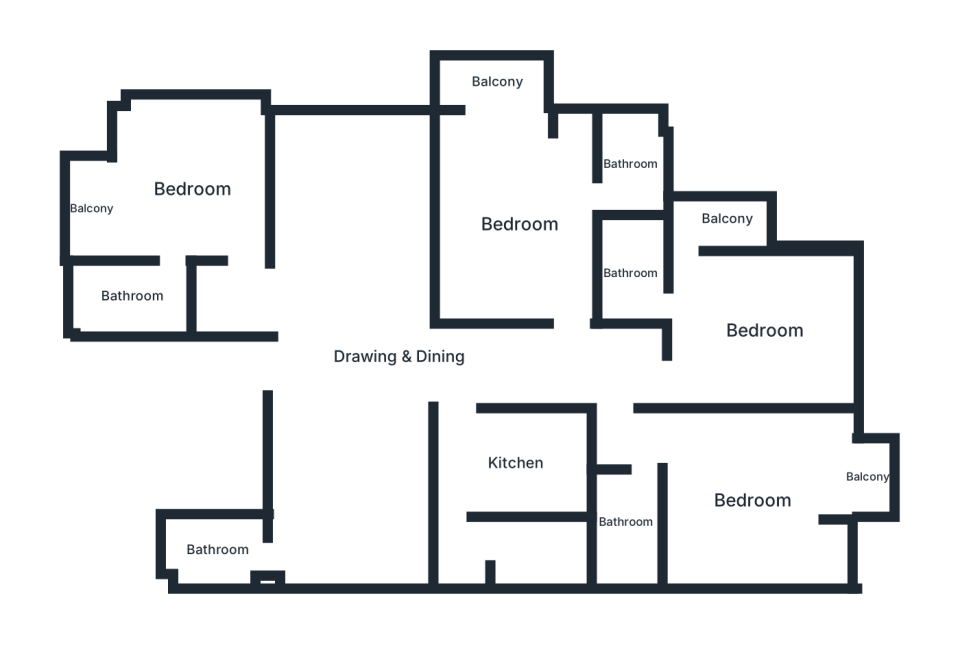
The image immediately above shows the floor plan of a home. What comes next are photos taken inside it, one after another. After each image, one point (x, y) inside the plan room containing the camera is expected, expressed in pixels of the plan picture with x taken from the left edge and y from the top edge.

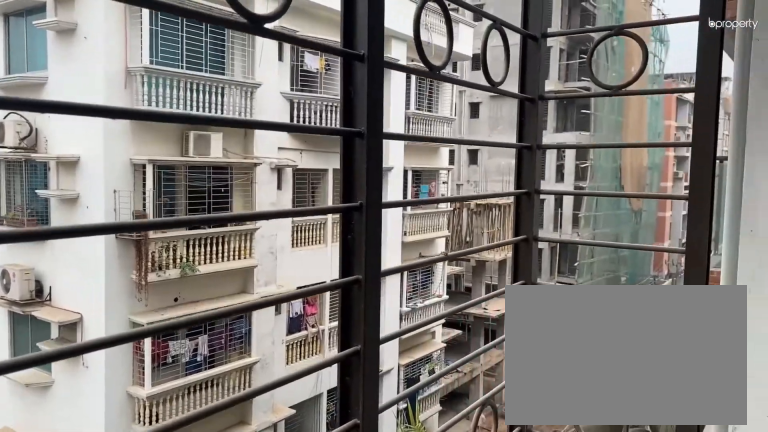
(868, 477)
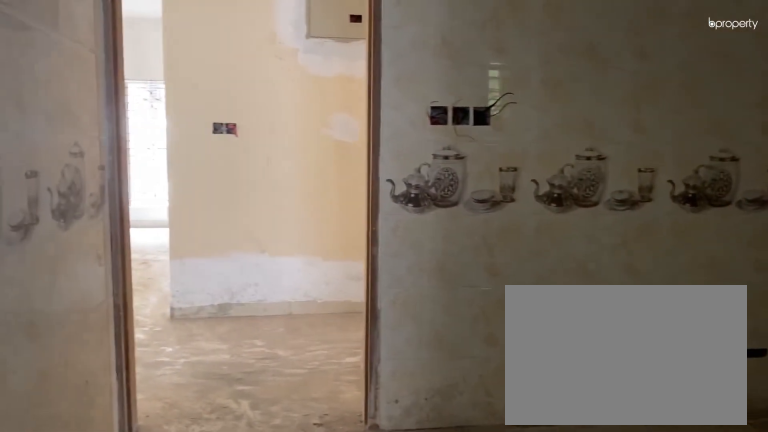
(517, 463)
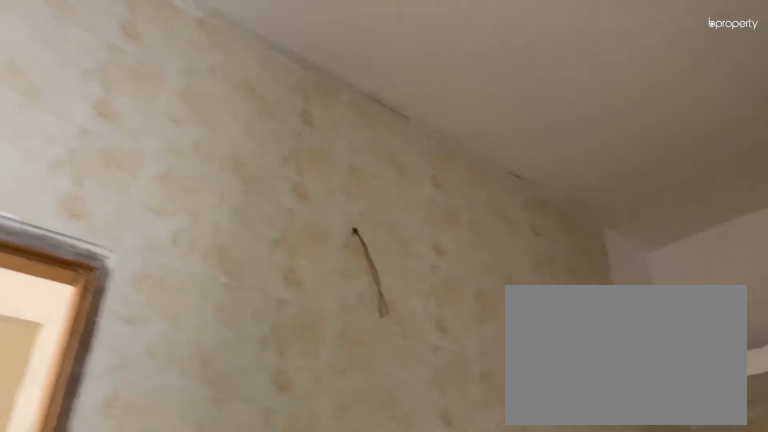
(517, 463)
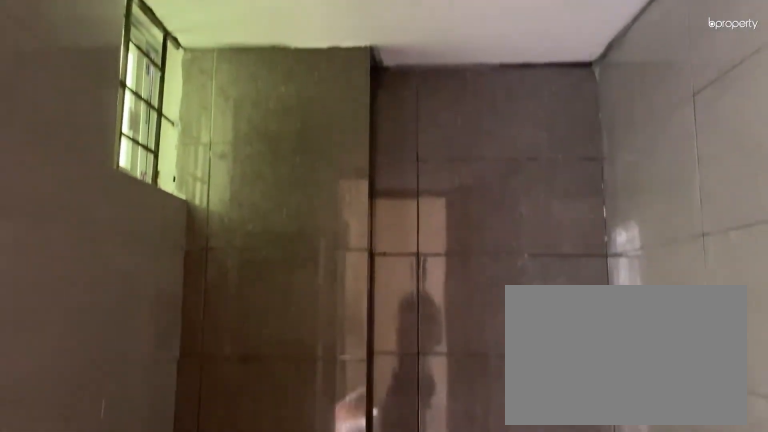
(218, 549)
